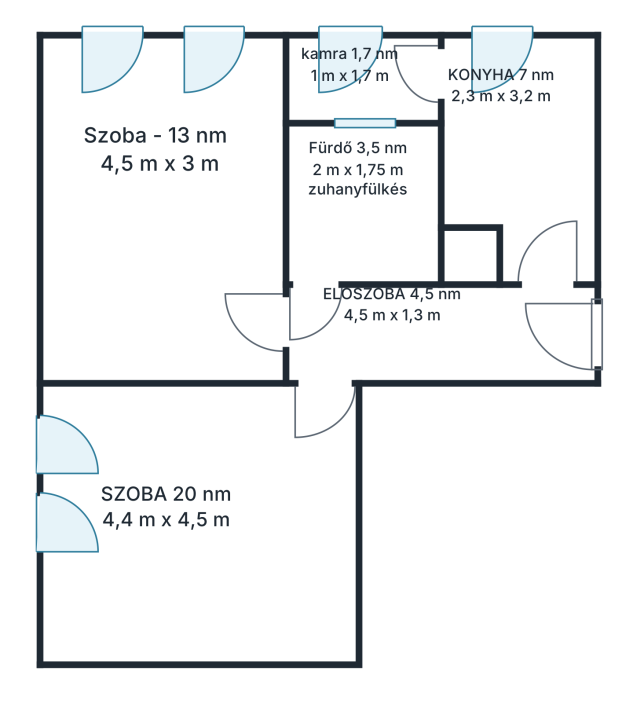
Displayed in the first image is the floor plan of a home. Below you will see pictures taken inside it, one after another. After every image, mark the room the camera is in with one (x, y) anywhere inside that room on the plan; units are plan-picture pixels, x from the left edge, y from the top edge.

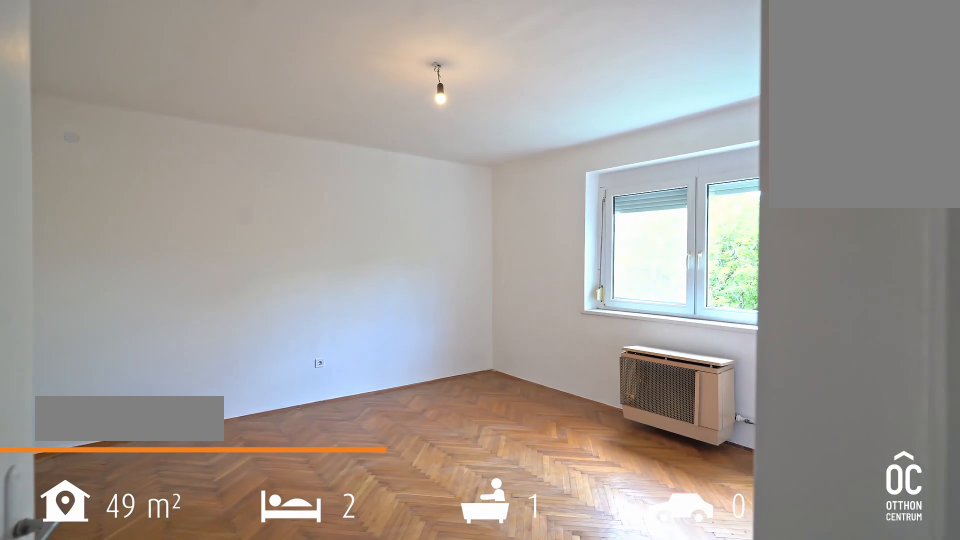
(204, 527)
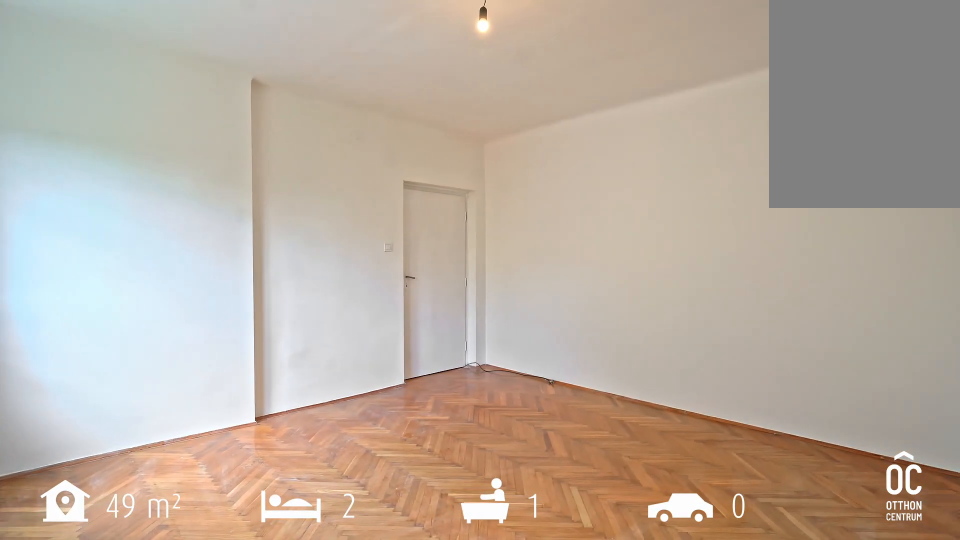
(204, 527)
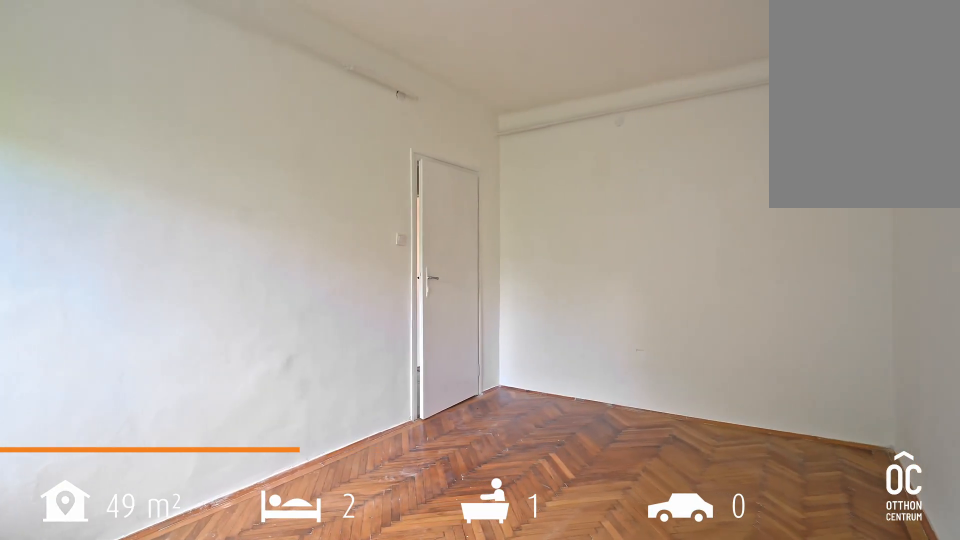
(162, 235)
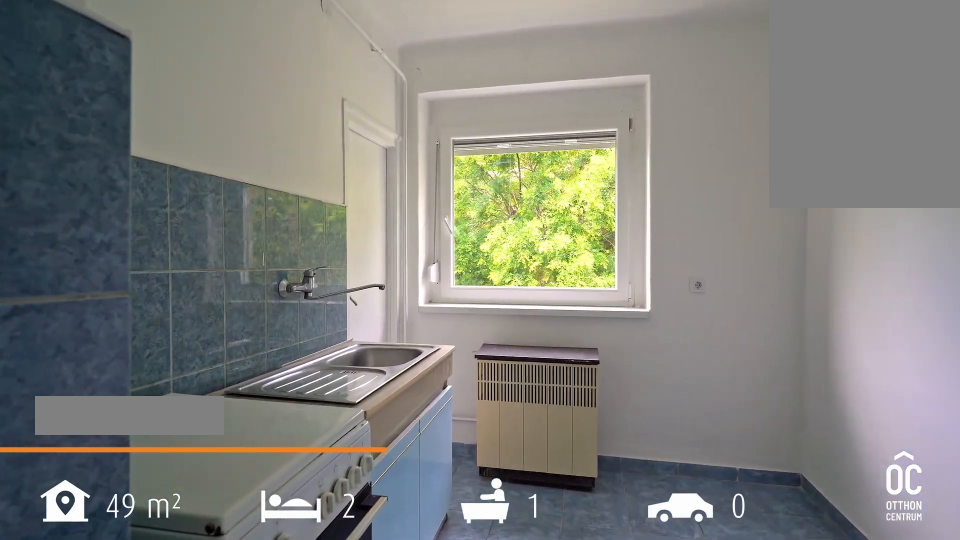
(510, 154)
